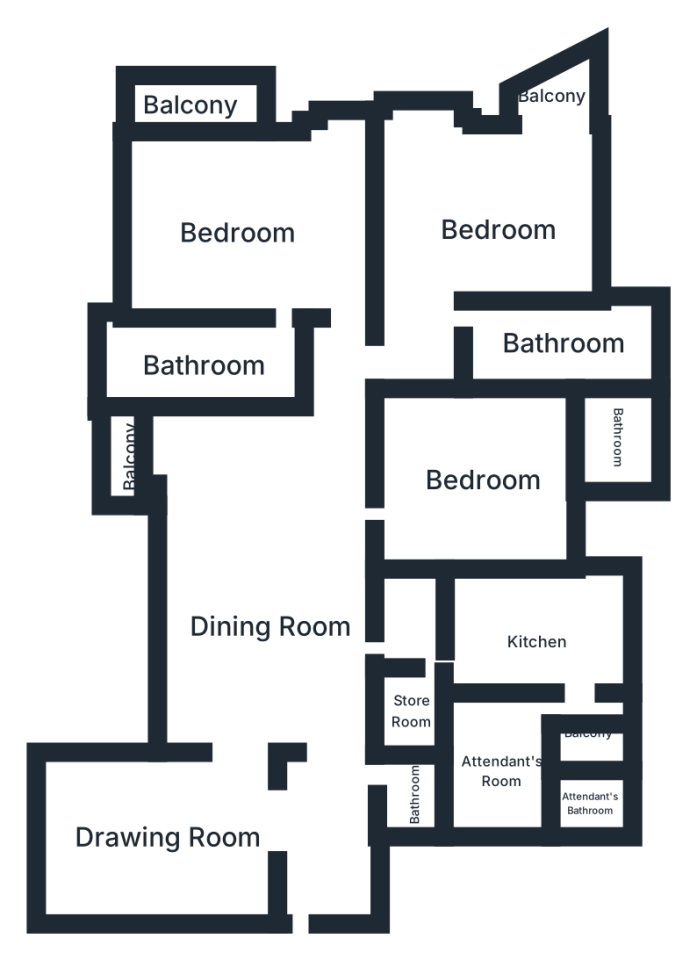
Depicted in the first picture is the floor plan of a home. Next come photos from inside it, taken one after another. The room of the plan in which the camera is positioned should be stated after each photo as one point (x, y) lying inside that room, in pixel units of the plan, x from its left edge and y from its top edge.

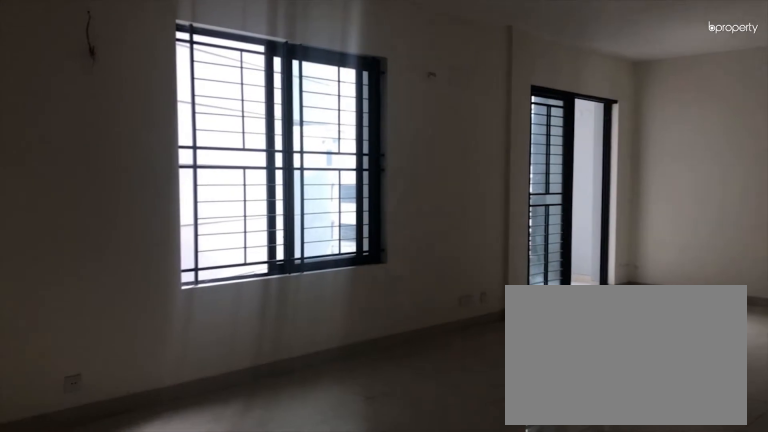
(273, 631)
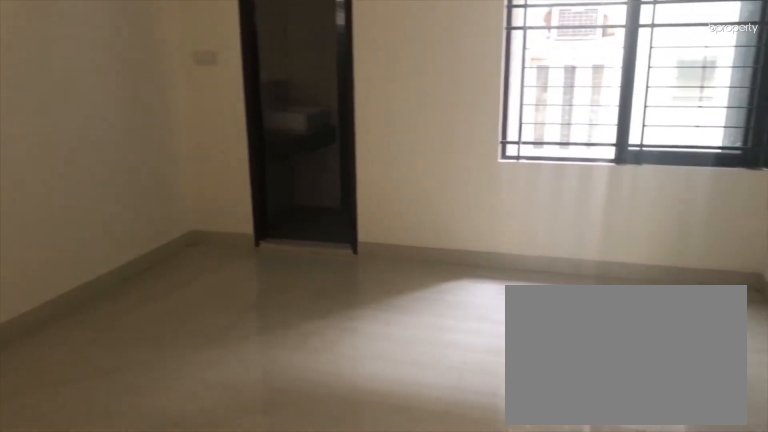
(481, 475)
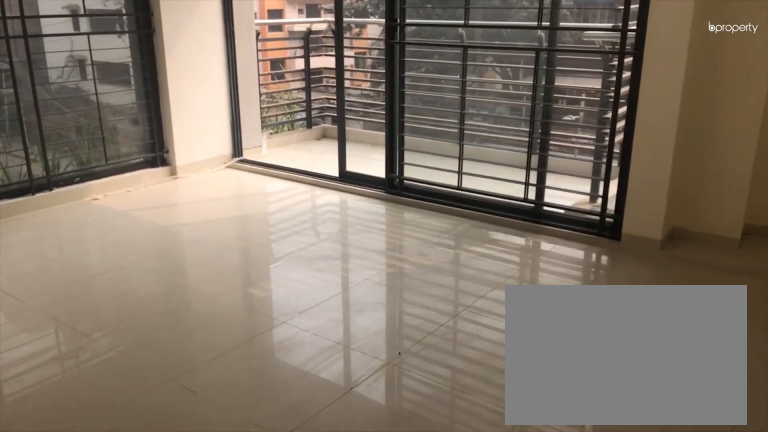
(237, 235)
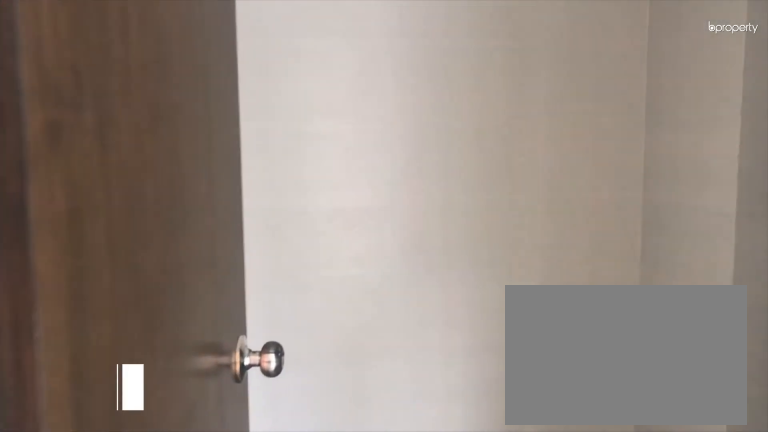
(198, 362)
